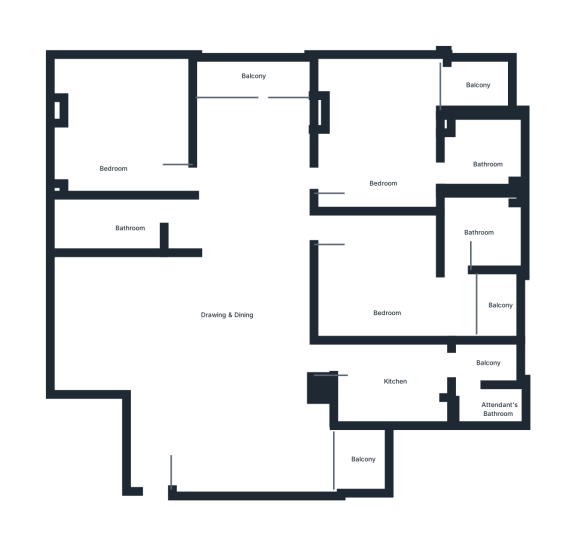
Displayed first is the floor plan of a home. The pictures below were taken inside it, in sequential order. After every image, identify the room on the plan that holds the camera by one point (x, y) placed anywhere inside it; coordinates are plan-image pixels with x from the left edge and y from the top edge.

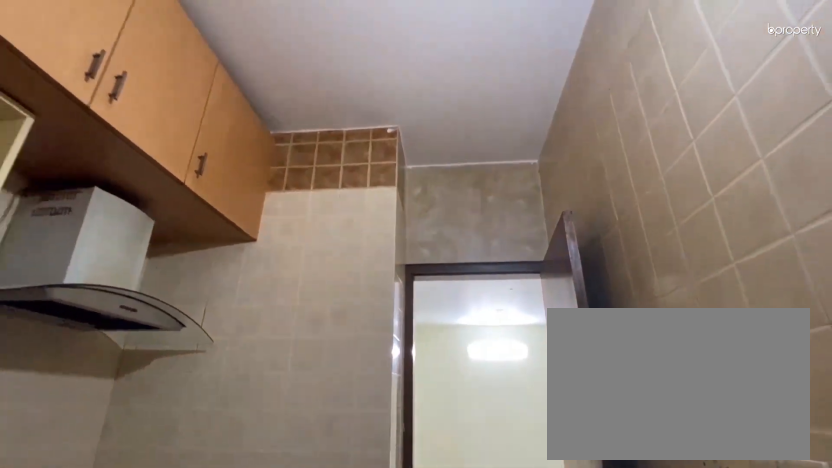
(404, 390)
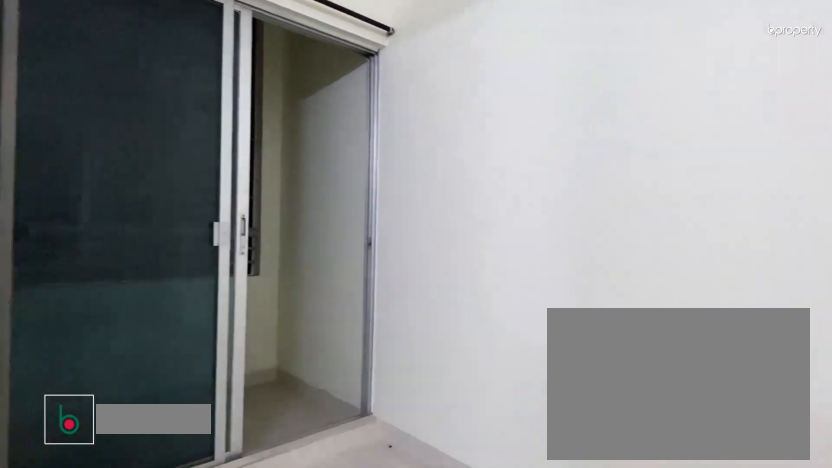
(389, 267)
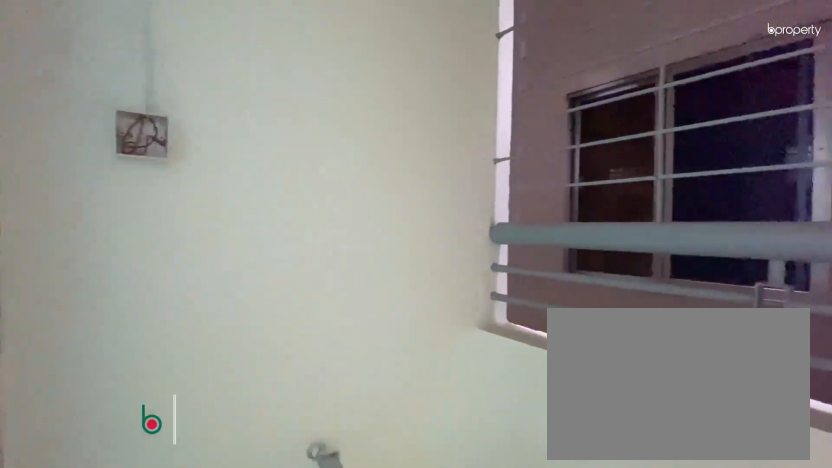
(506, 306)
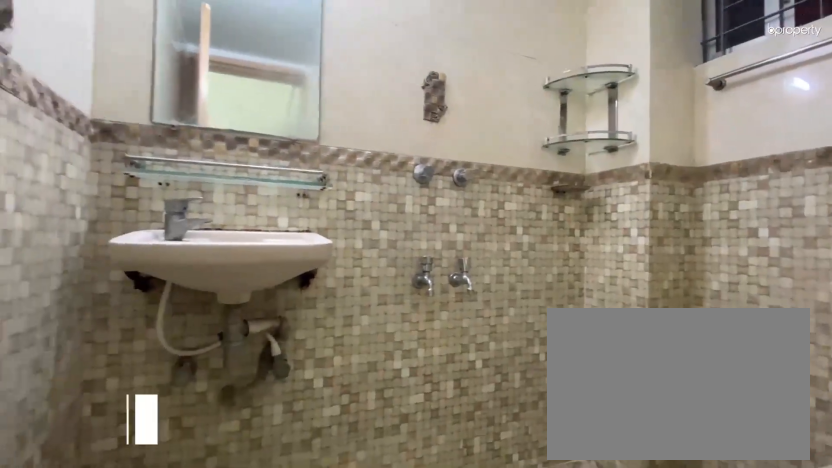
(480, 231)
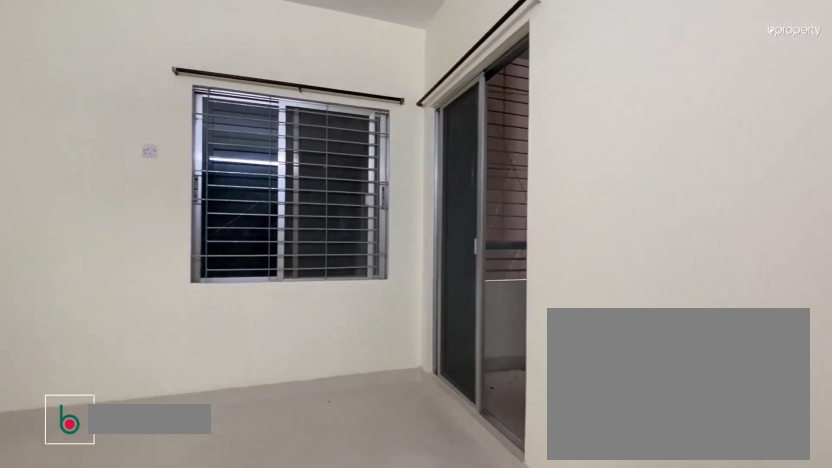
(383, 152)
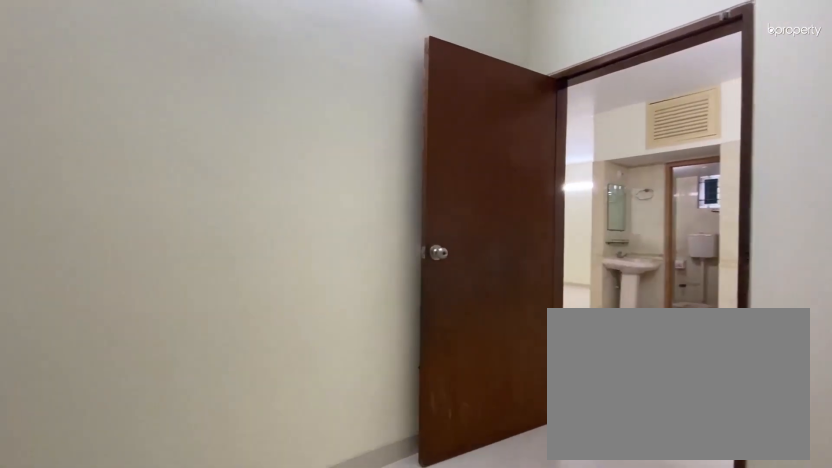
(383, 152)
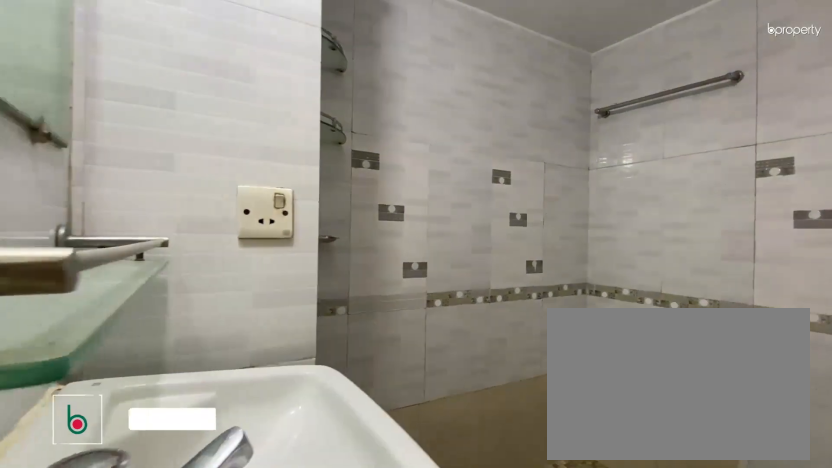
(490, 164)
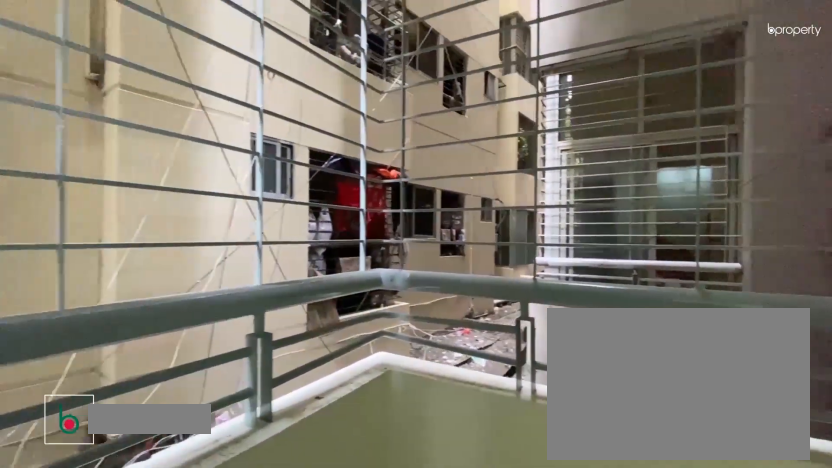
(482, 89)
